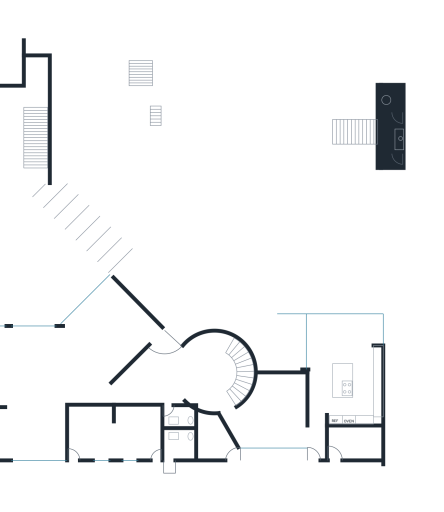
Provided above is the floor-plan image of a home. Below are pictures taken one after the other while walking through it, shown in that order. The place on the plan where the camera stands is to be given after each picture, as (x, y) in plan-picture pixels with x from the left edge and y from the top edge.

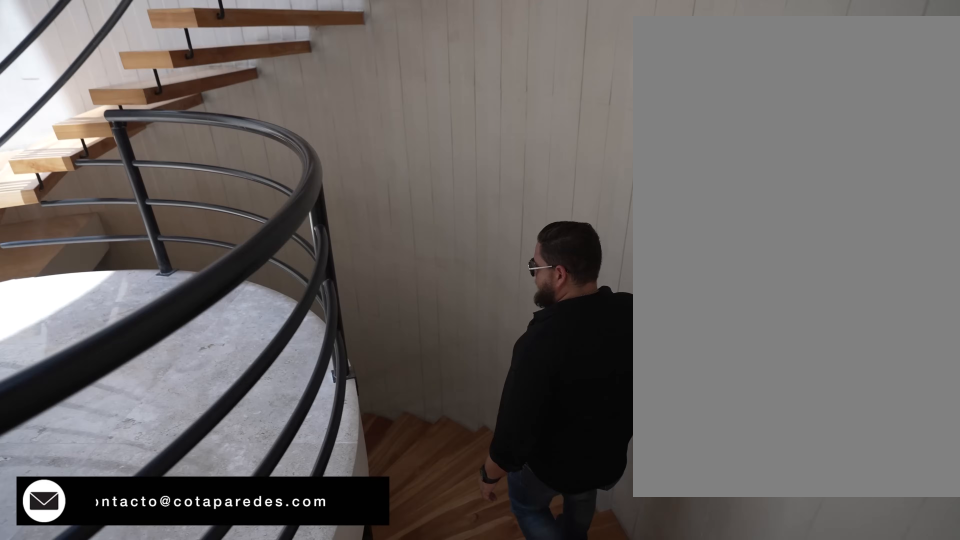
(226, 398)
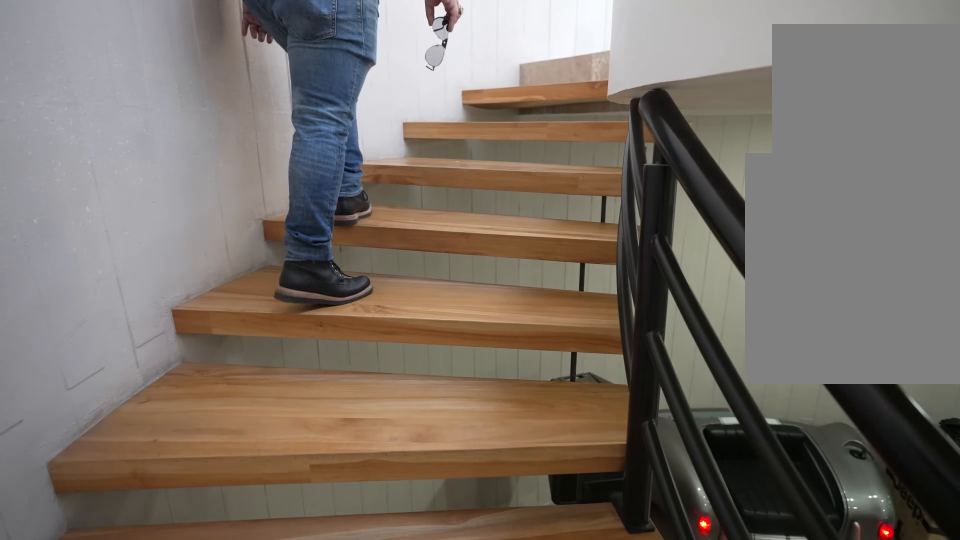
(240, 392)
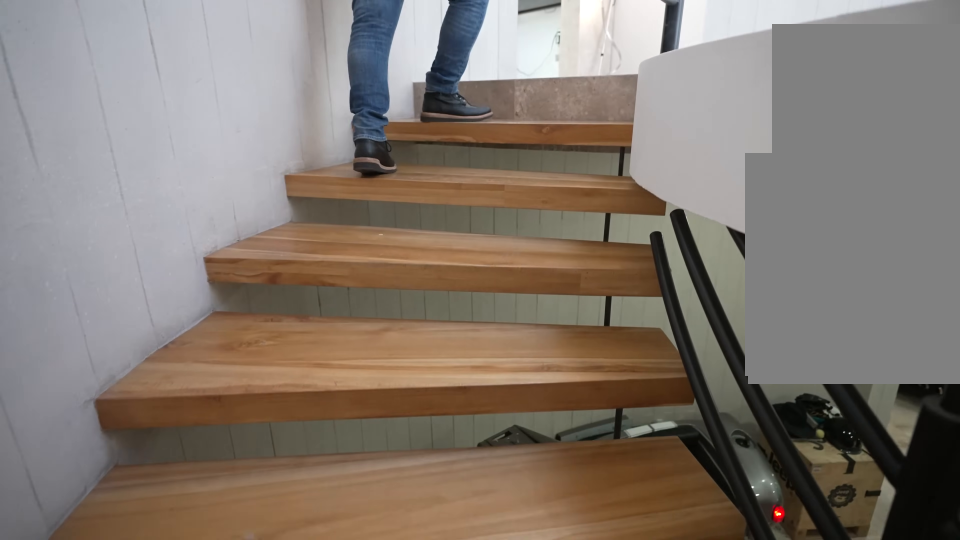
(239, 392)
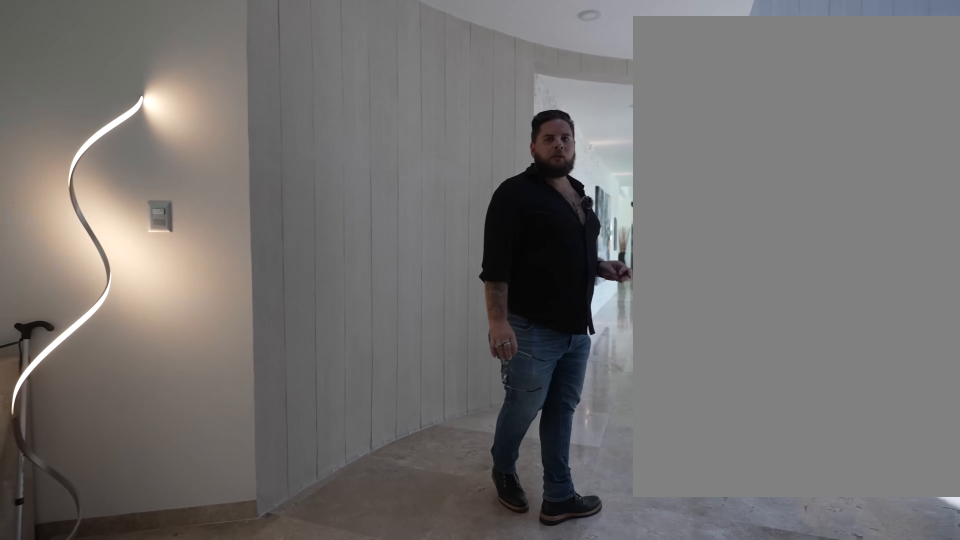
(226, 397)
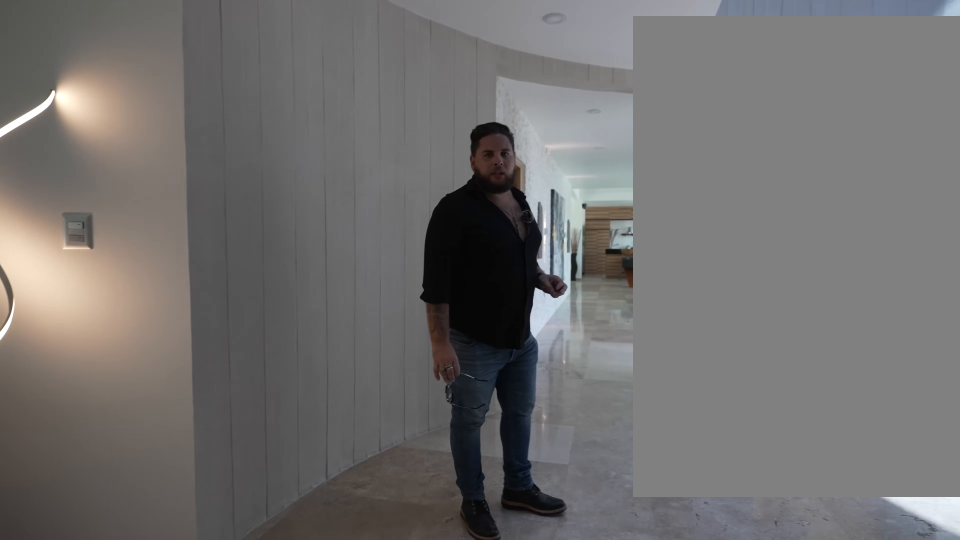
(217, 397)
